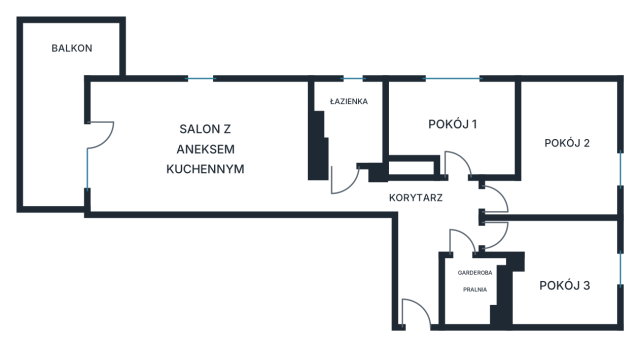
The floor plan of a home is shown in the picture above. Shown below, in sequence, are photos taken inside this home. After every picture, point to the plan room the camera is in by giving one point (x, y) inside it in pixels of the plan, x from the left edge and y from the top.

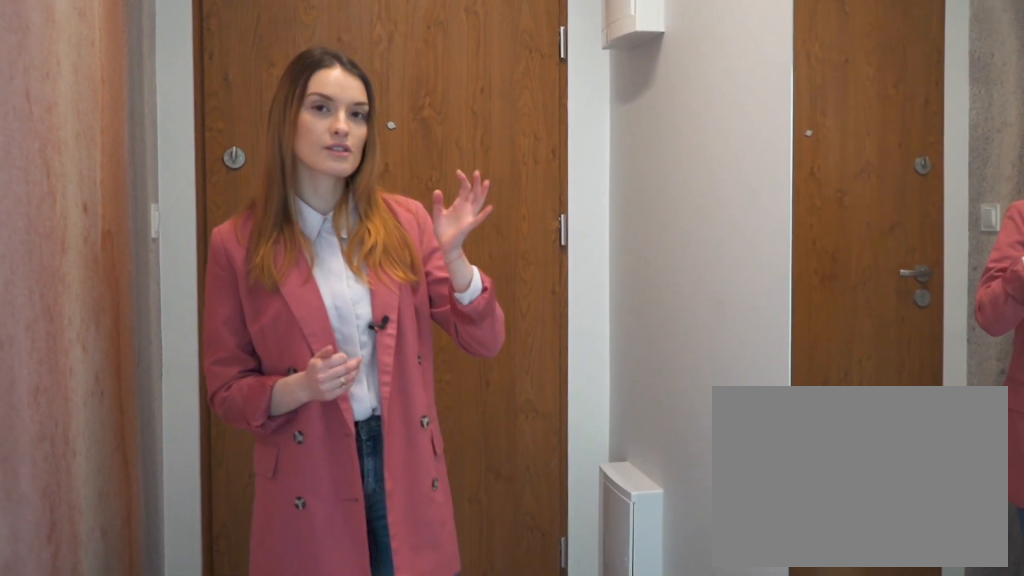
(412, 224)
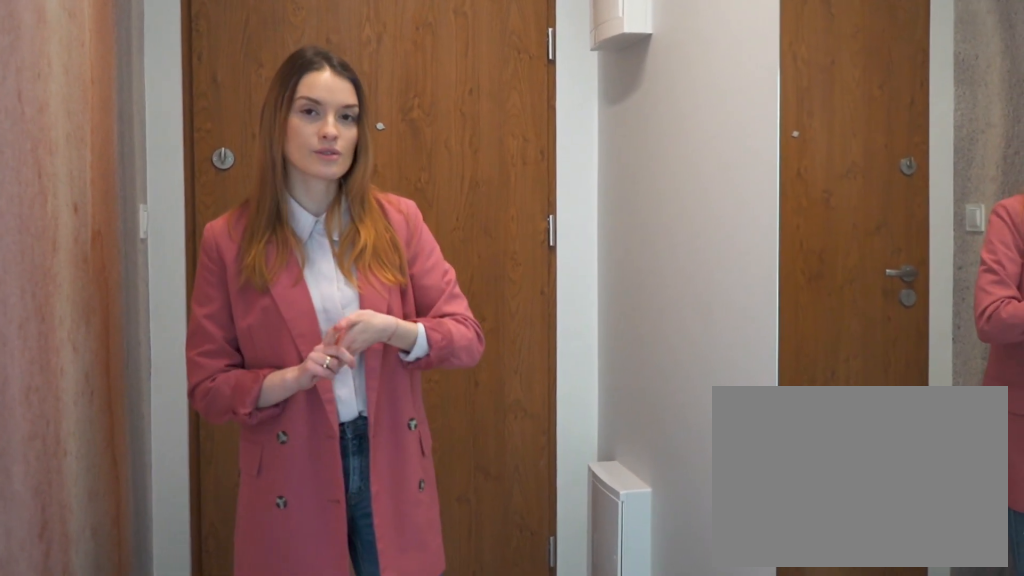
(412, 224)
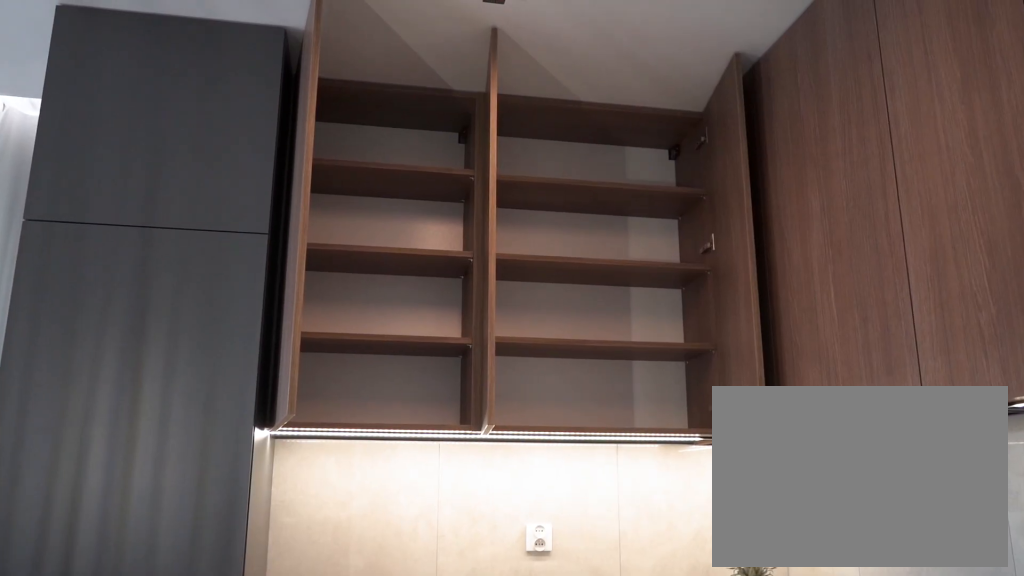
(198, 146)
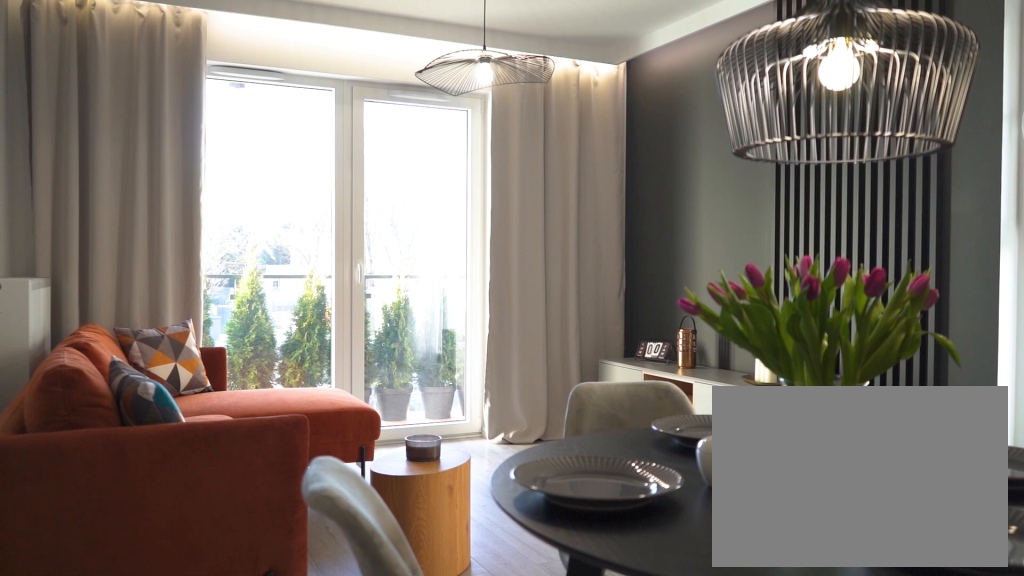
(198, 146)
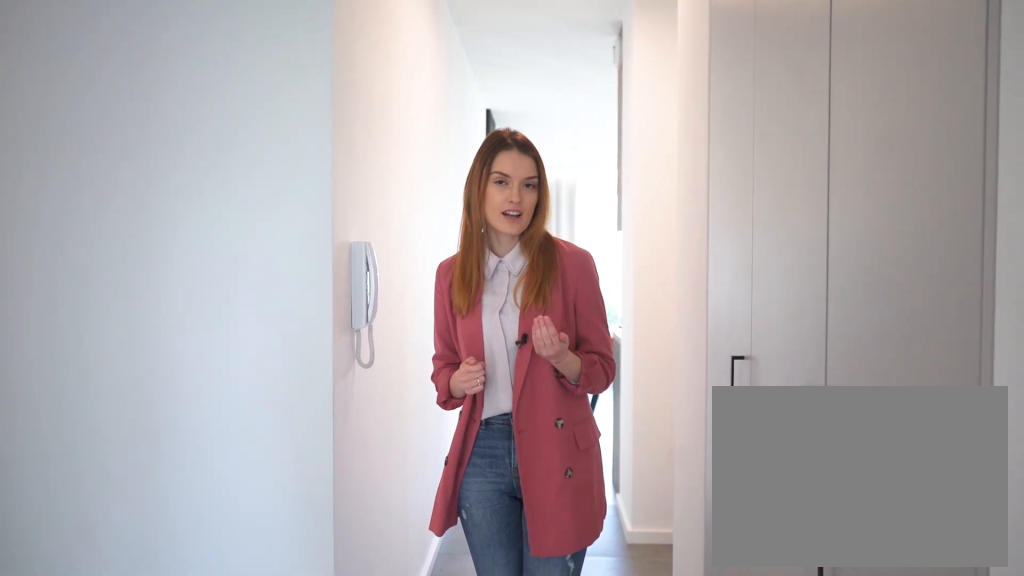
(411, 224)
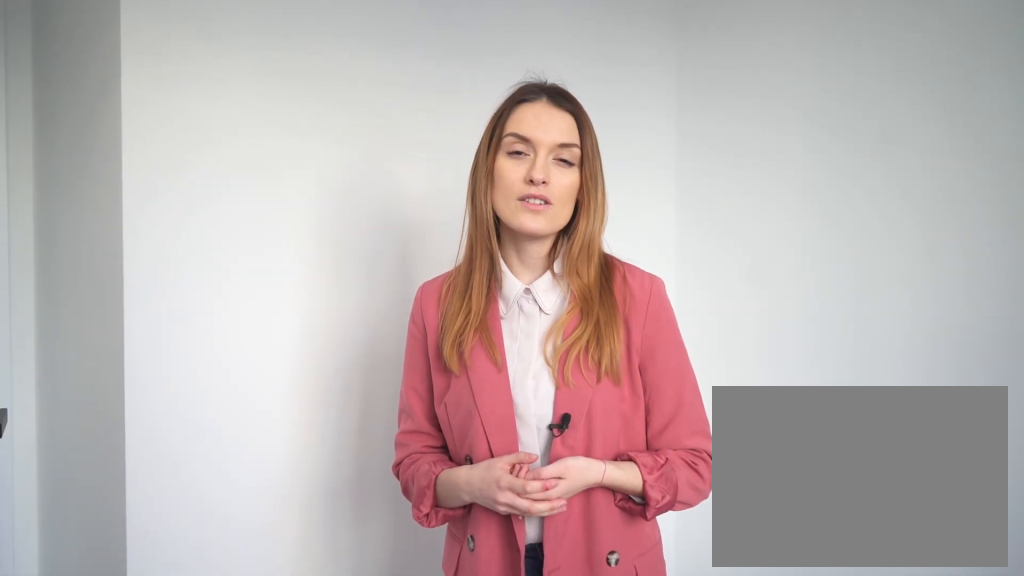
(455, 123)
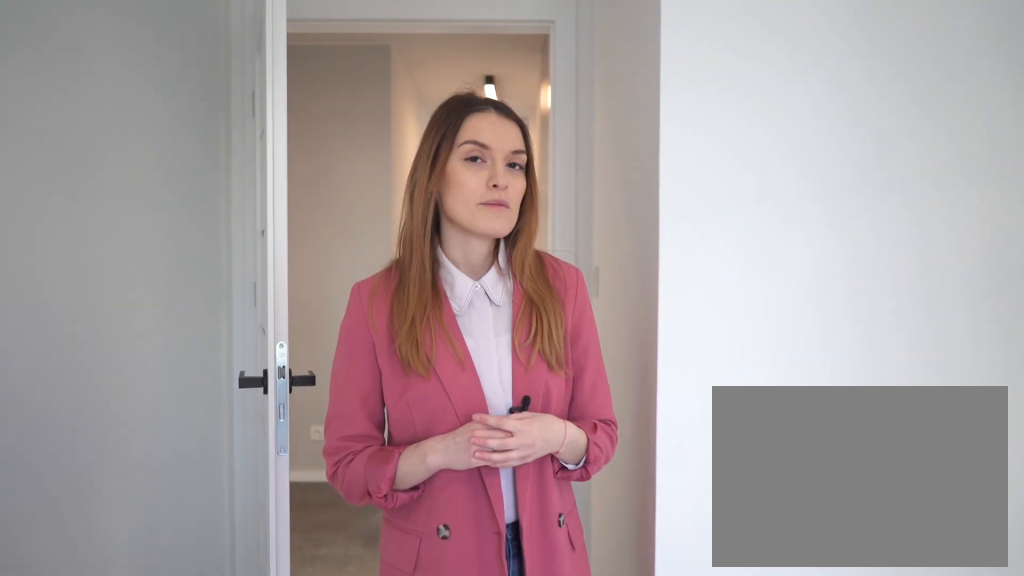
(564, 151)
